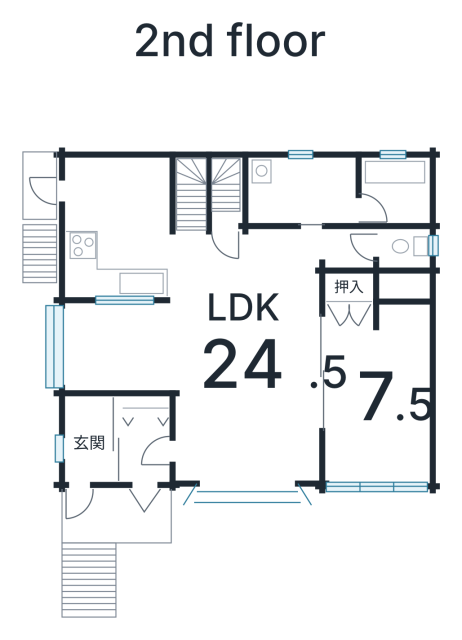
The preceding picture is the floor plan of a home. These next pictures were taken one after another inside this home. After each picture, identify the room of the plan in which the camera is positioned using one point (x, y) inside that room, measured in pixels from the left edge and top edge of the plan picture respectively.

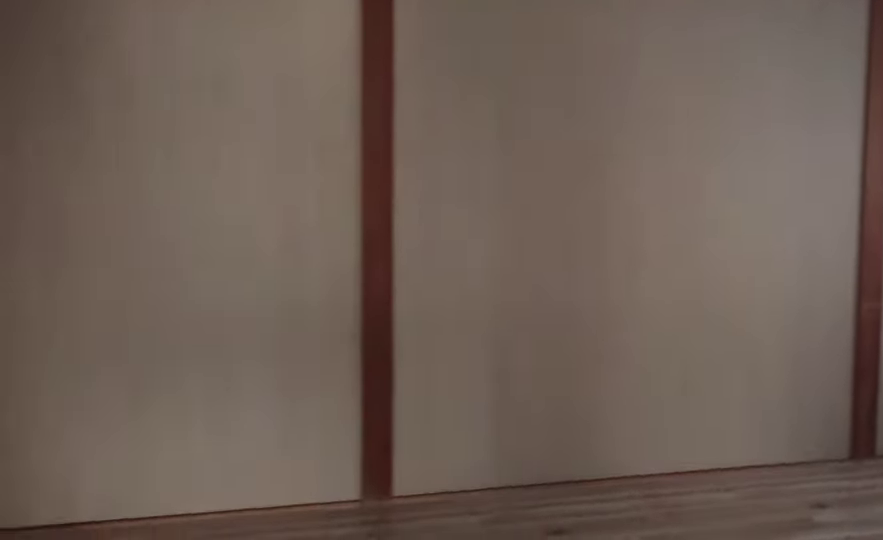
(367, 395)
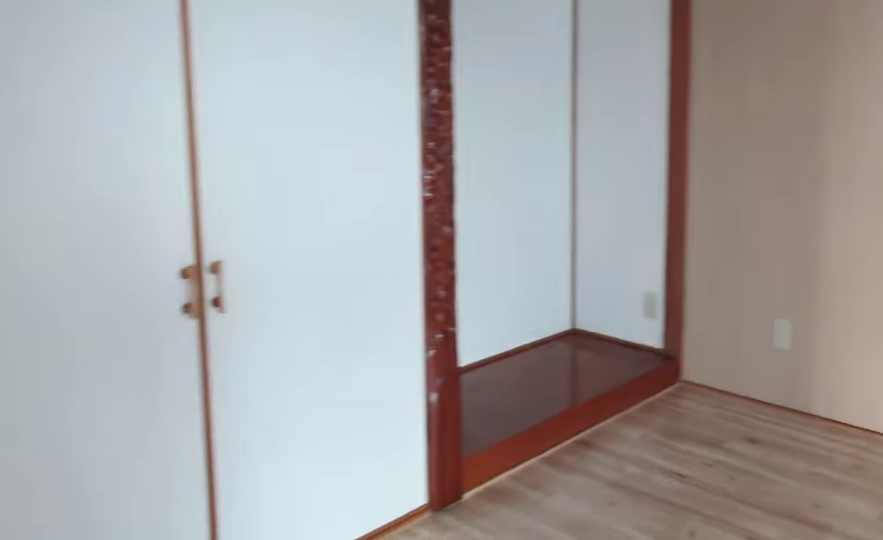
(367, 395)
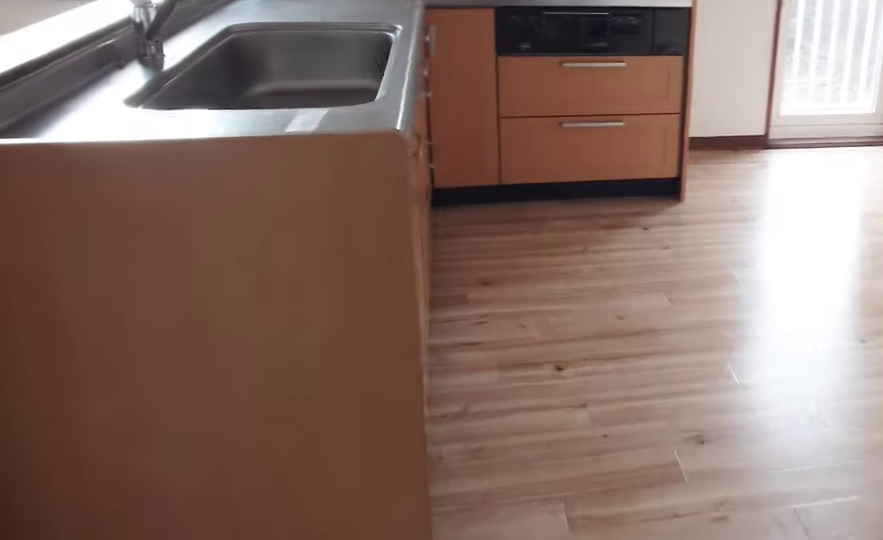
(120, 228)
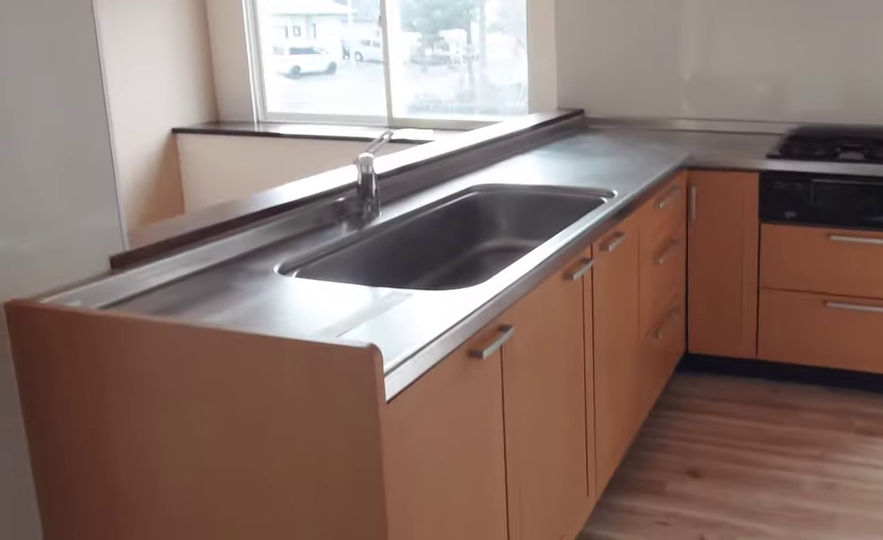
(120, 228)
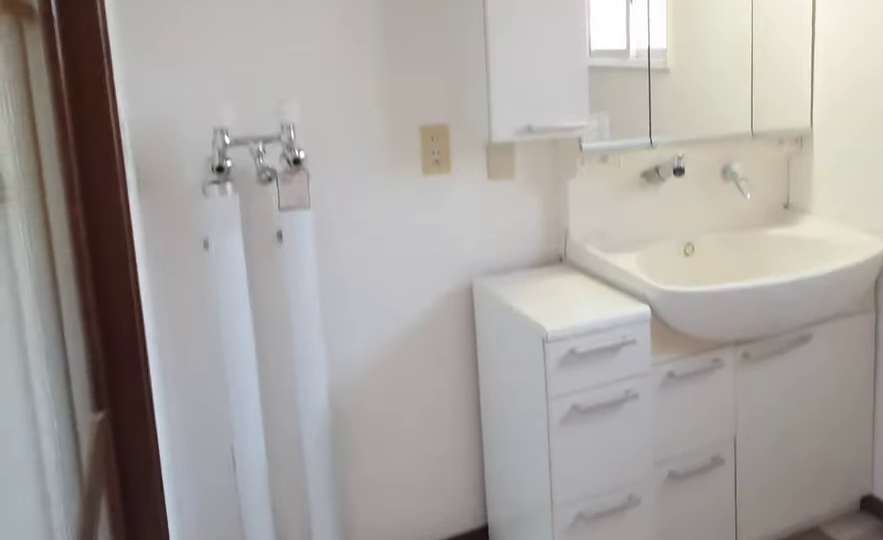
(303, 181)
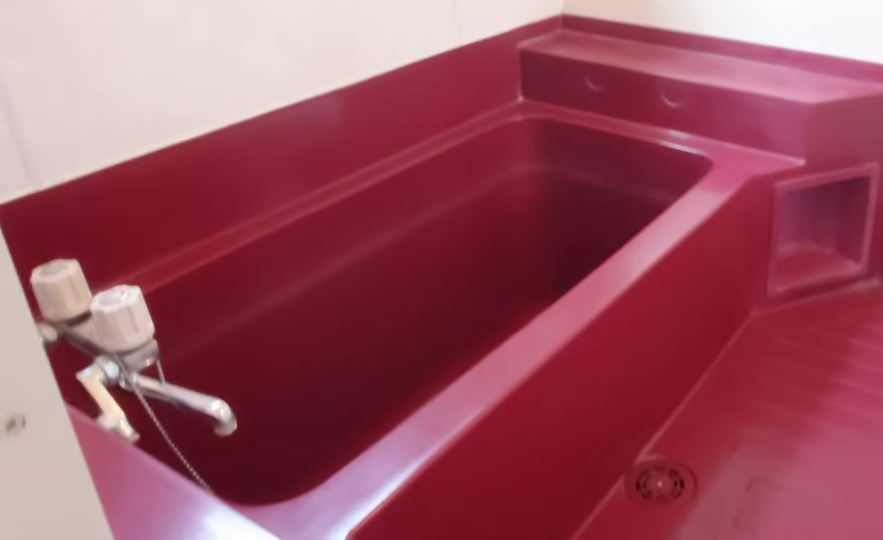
(388, 193)
